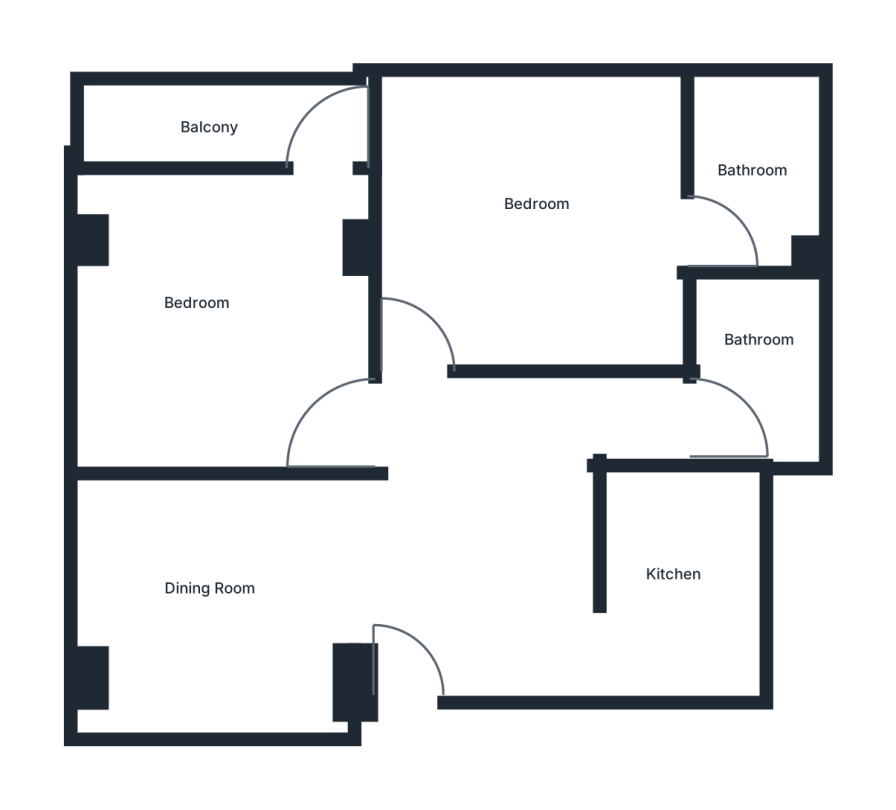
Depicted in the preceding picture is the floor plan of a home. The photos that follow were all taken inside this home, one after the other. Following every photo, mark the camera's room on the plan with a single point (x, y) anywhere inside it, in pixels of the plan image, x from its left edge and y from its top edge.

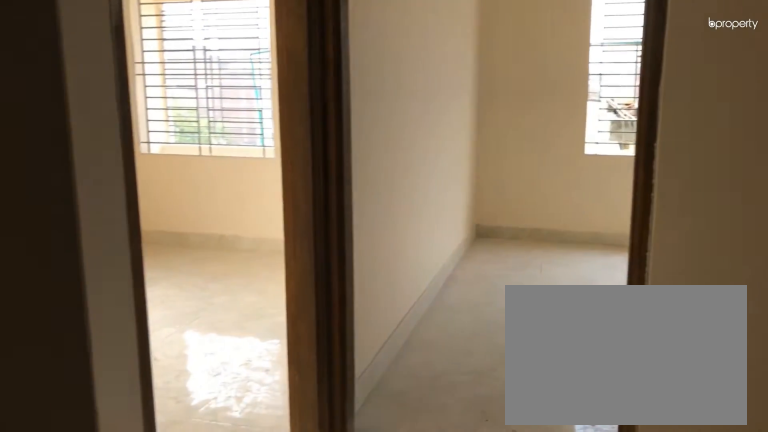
(334, 569)
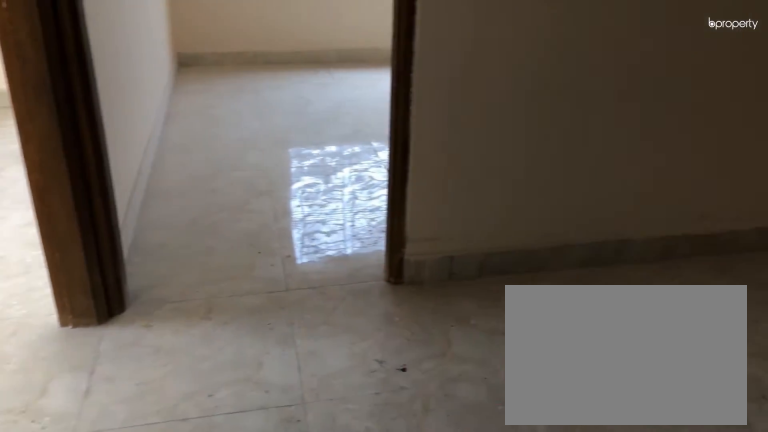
(334, 569)
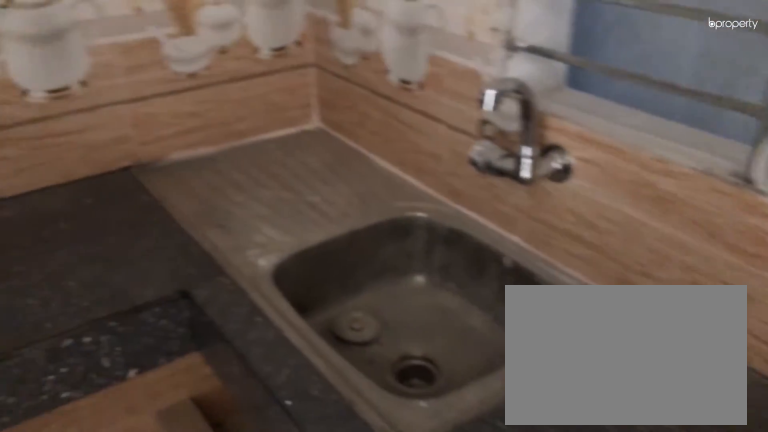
(685, 595)
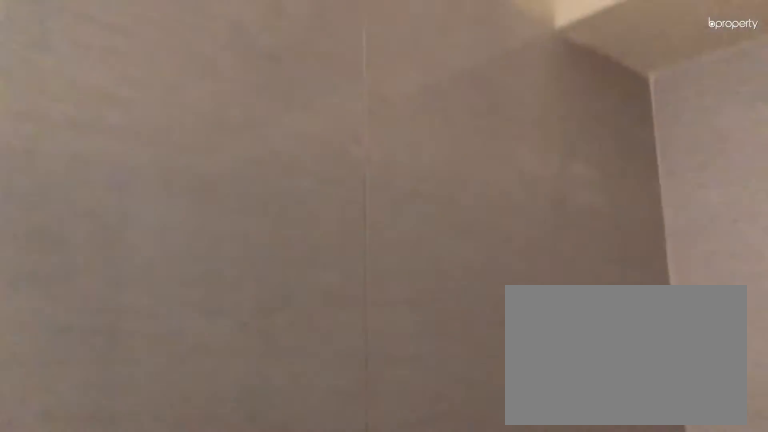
(685, 595)
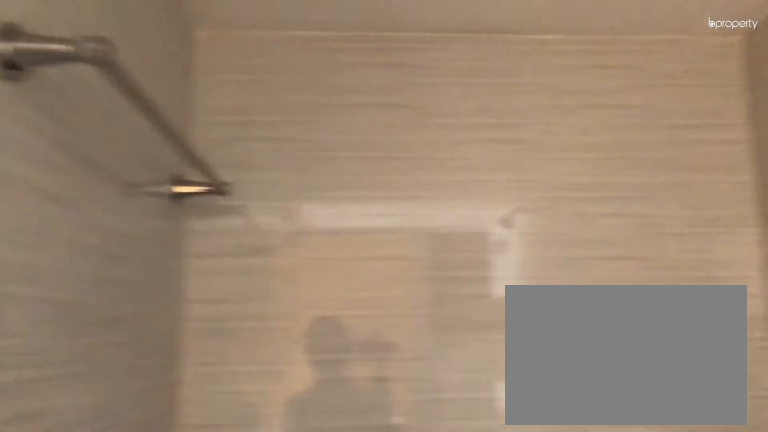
(749, 412)
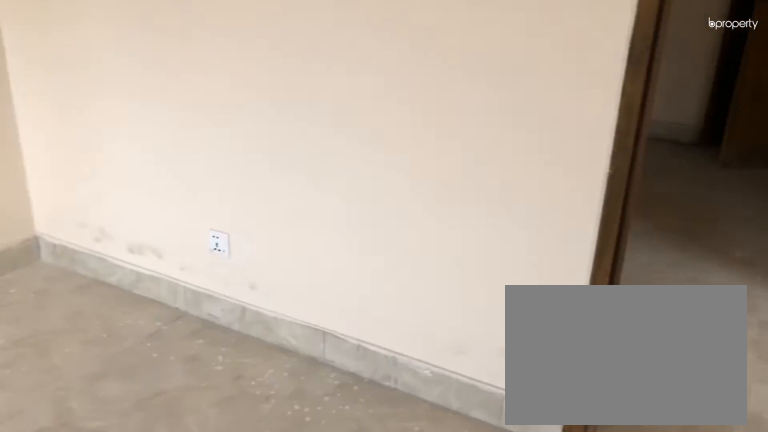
(526, 233)
